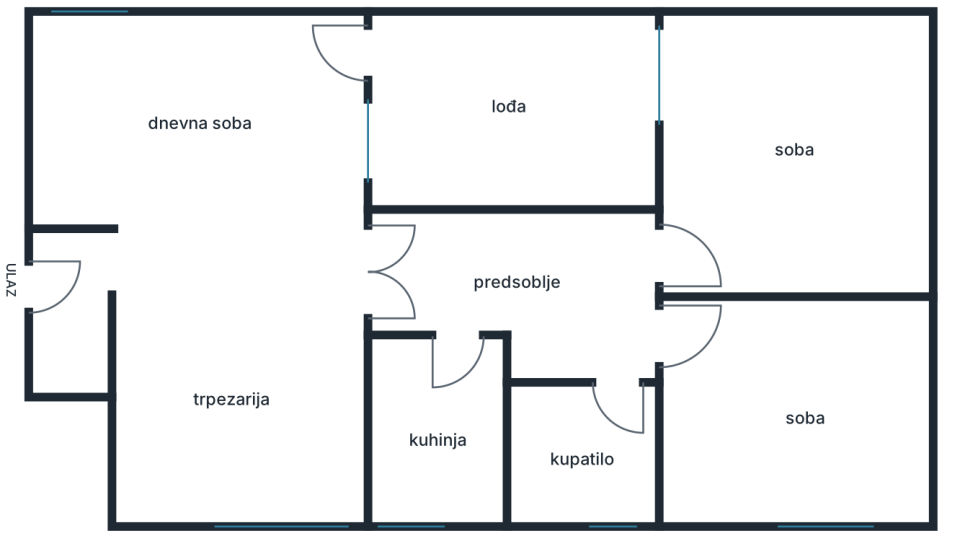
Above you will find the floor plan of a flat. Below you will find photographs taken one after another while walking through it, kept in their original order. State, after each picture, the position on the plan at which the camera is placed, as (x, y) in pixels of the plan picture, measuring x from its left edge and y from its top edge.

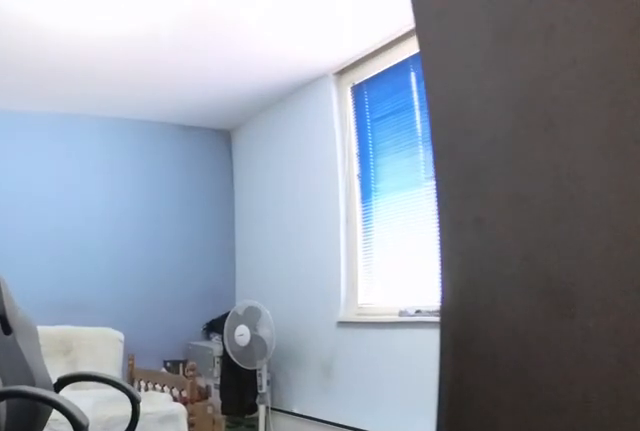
(654, 331)
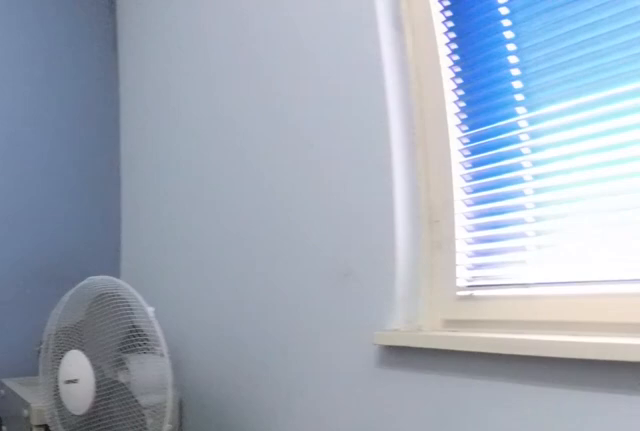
(811, 466)
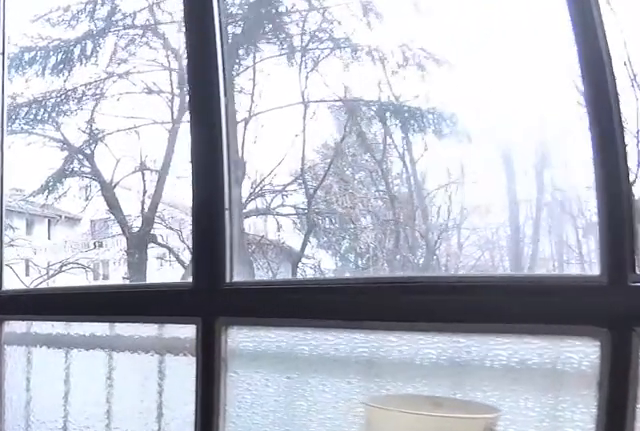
(586, 106)
